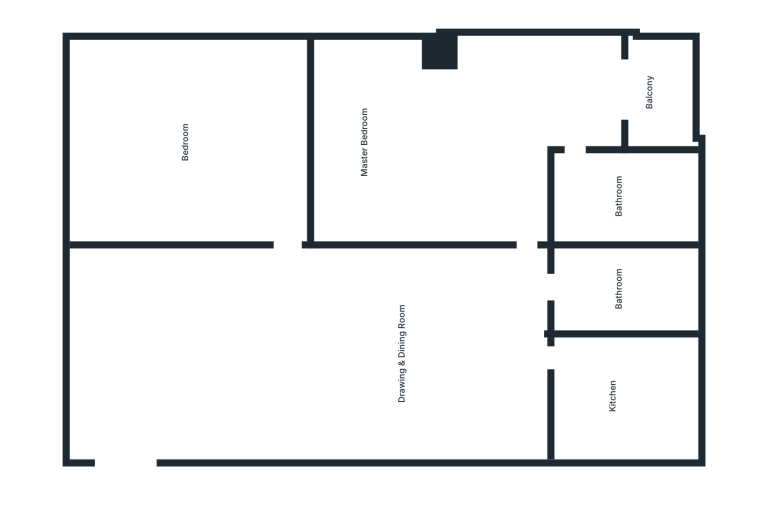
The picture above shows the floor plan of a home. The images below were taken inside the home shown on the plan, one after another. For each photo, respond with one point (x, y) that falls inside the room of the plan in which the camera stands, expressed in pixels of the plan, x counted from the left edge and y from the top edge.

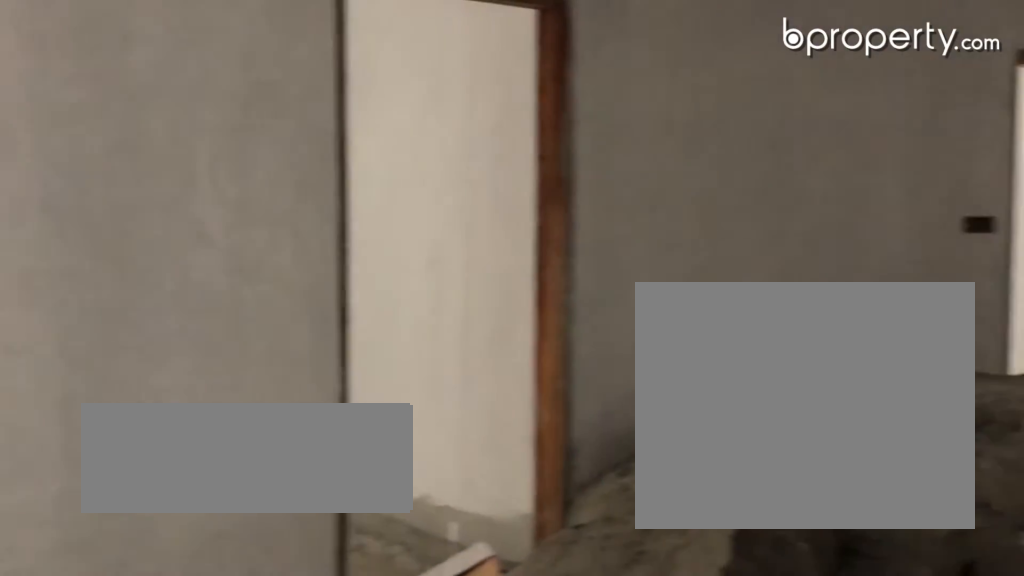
(312, 359)
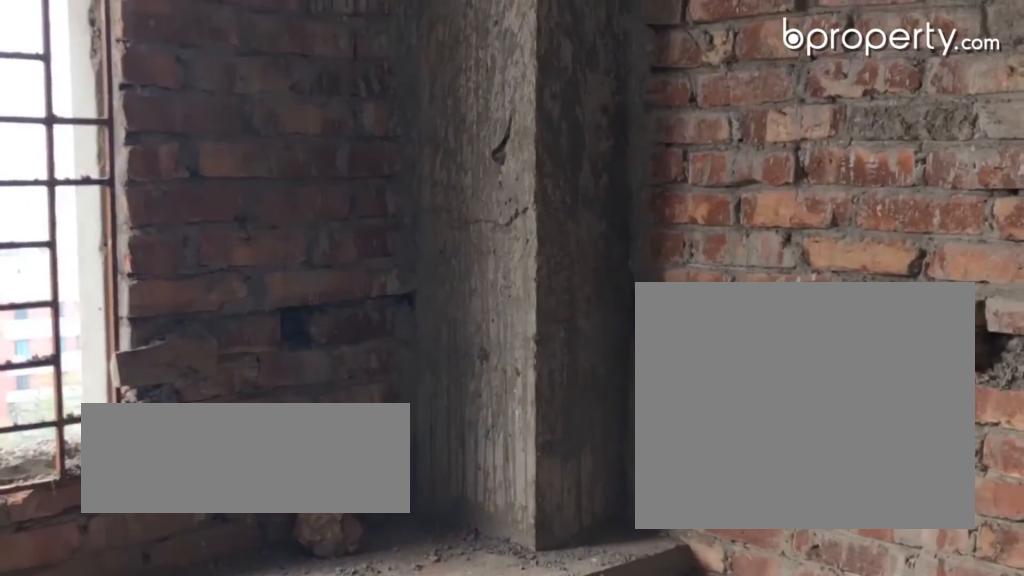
(640, 401)
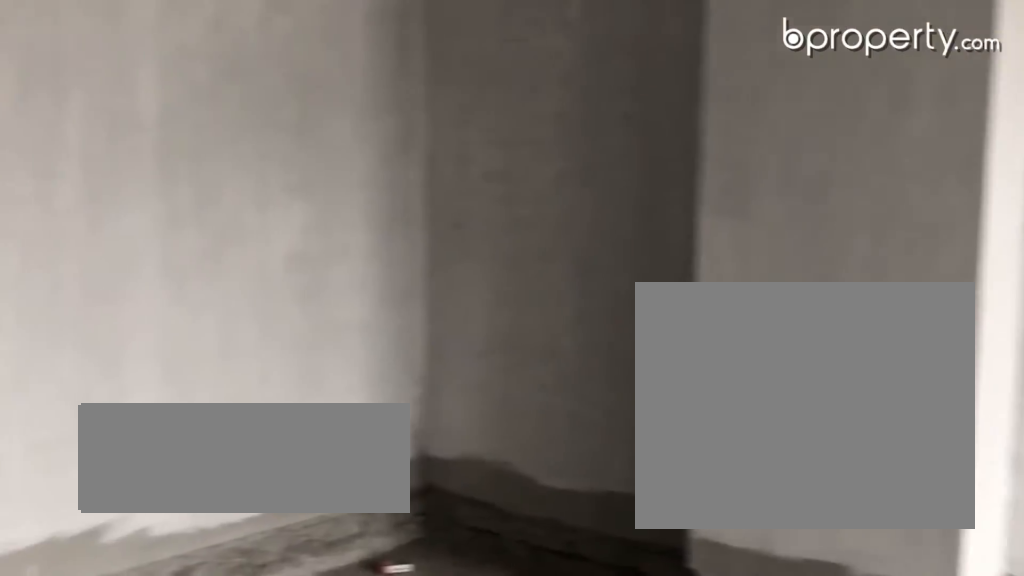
(428, 133)
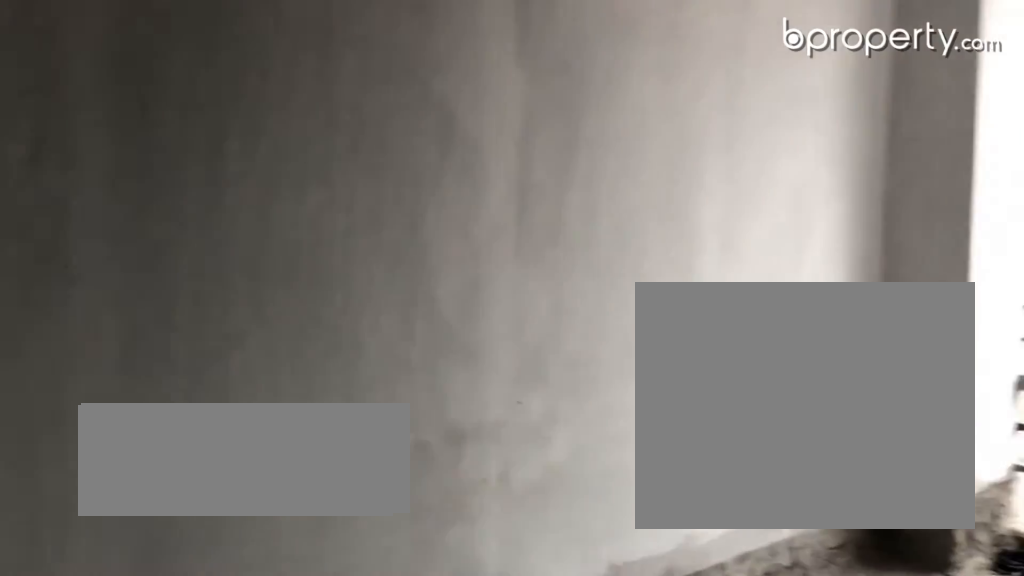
(428, 133)
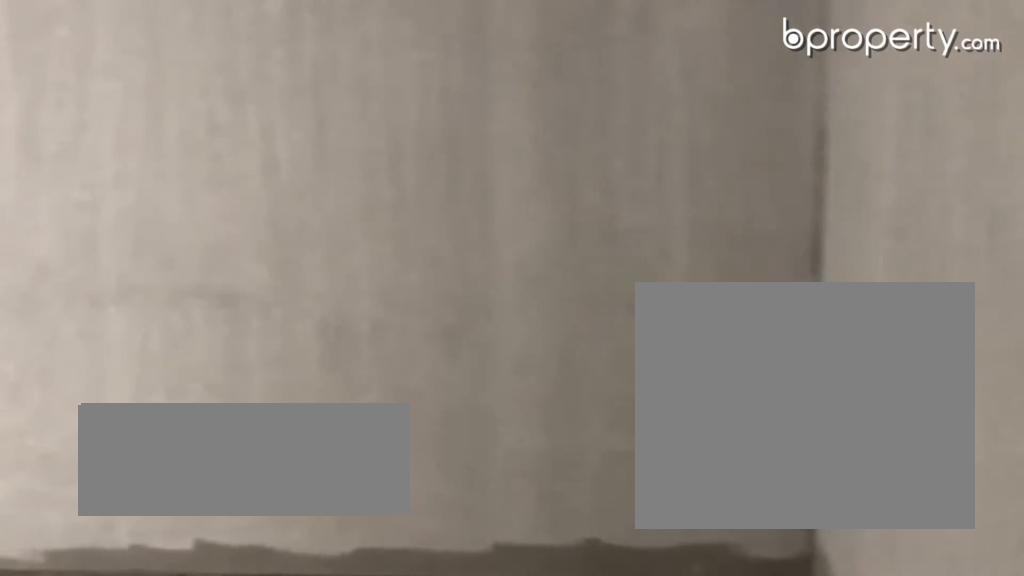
(200, 138)
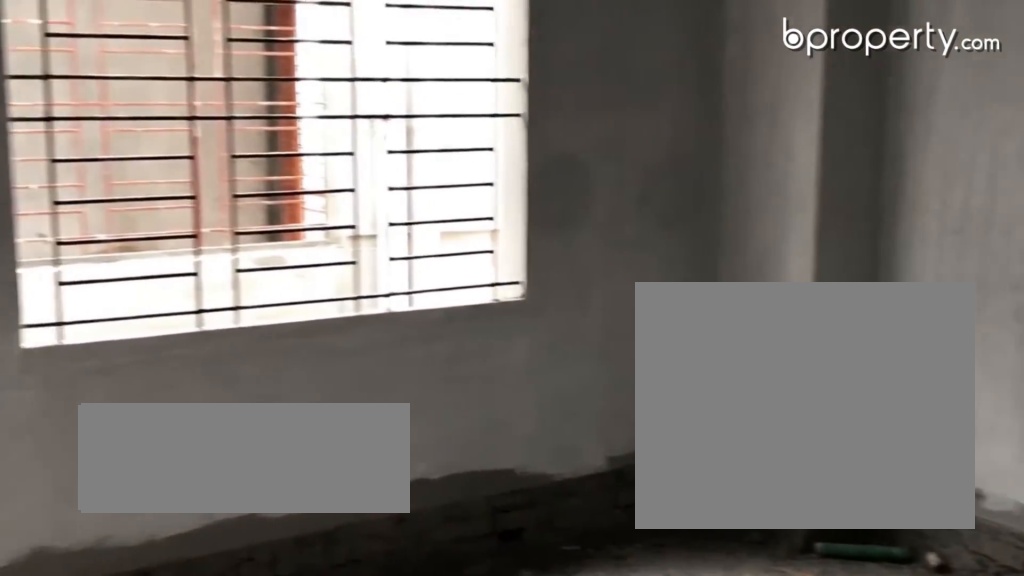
(200, 138)
